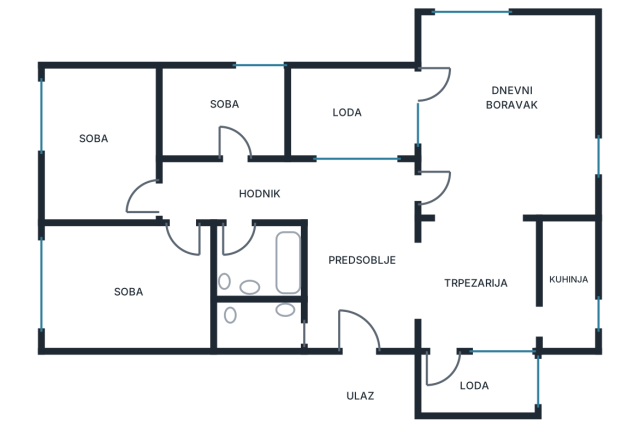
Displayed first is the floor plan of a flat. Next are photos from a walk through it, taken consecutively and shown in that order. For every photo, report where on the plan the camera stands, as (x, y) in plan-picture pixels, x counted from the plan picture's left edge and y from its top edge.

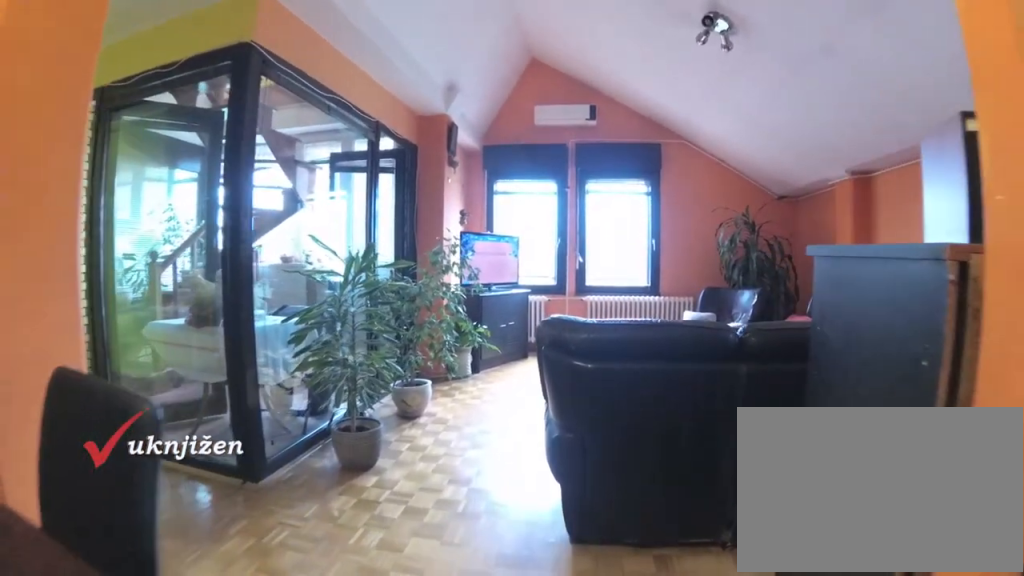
(512, 265)
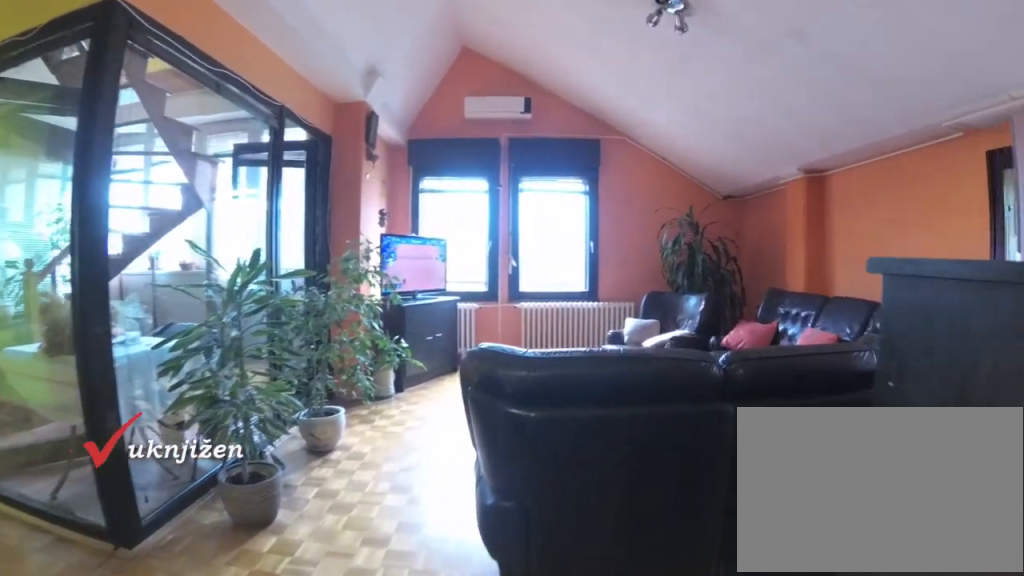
(509, 245)
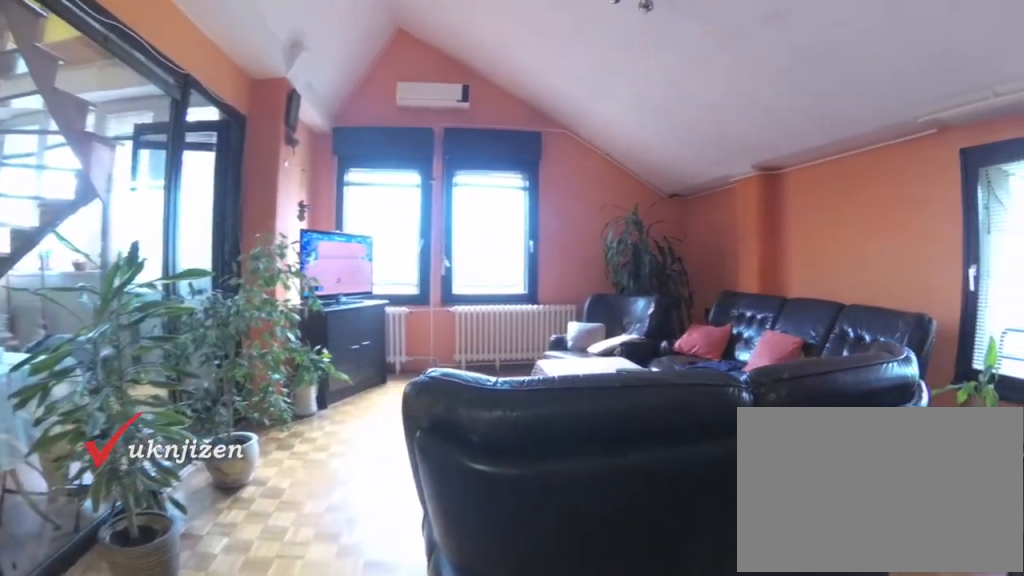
(505, 231)
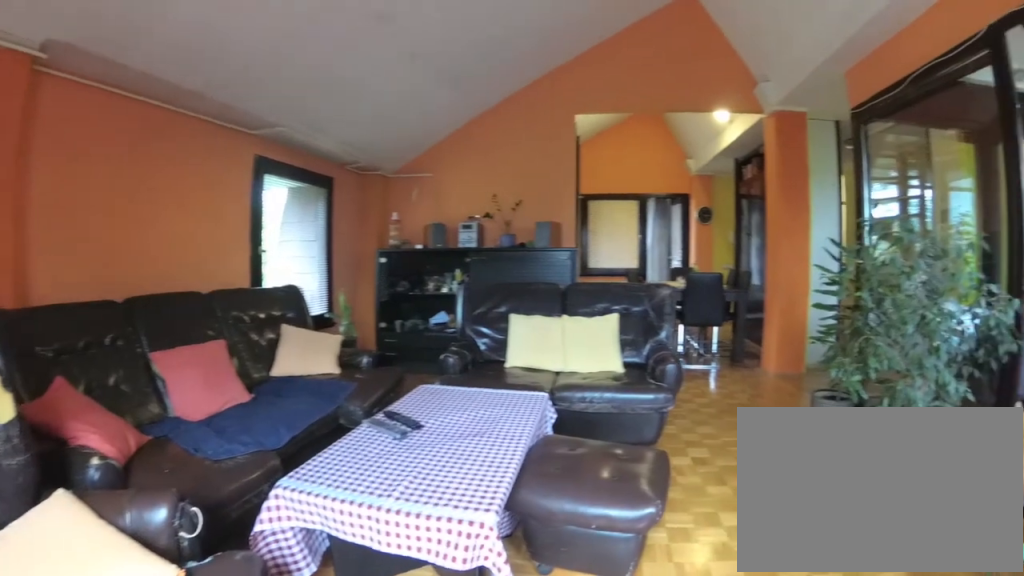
(490, 56)
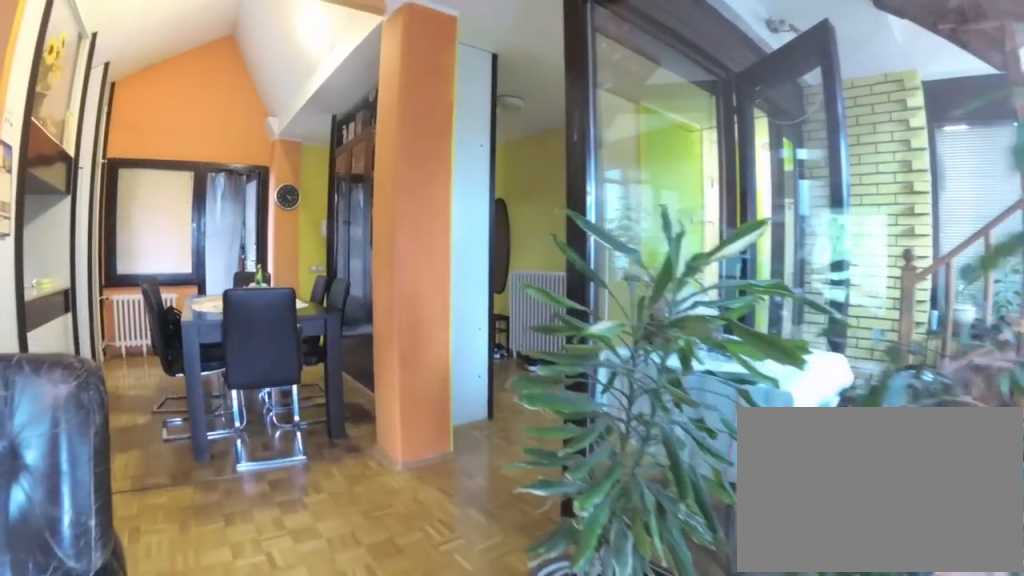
(478, 114)
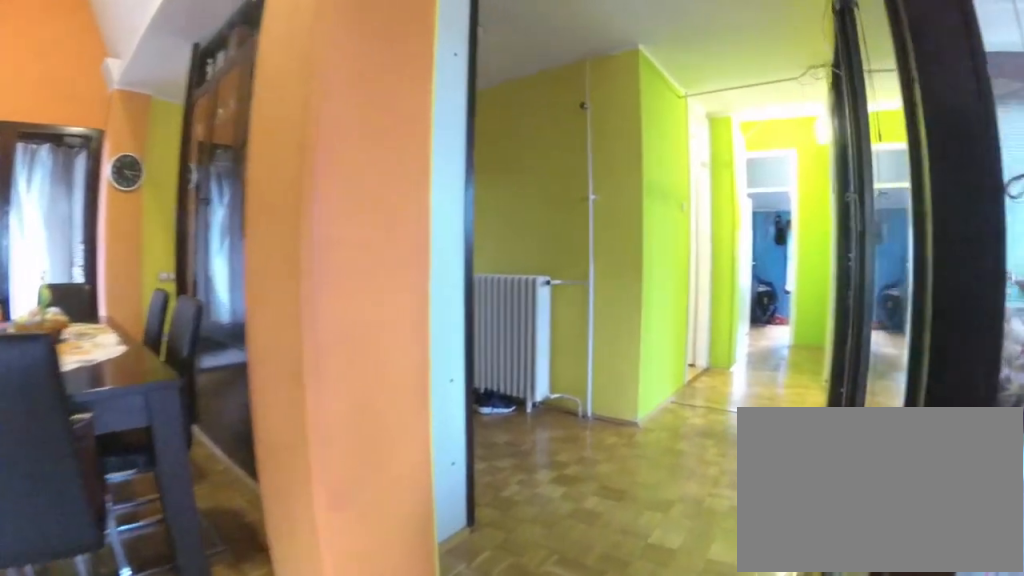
(466, 161)
